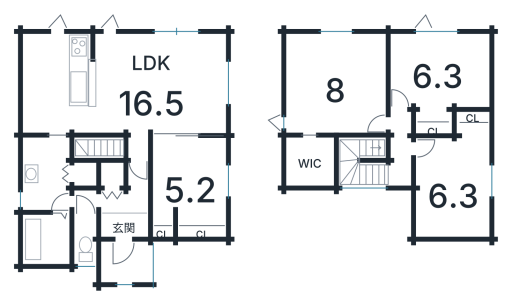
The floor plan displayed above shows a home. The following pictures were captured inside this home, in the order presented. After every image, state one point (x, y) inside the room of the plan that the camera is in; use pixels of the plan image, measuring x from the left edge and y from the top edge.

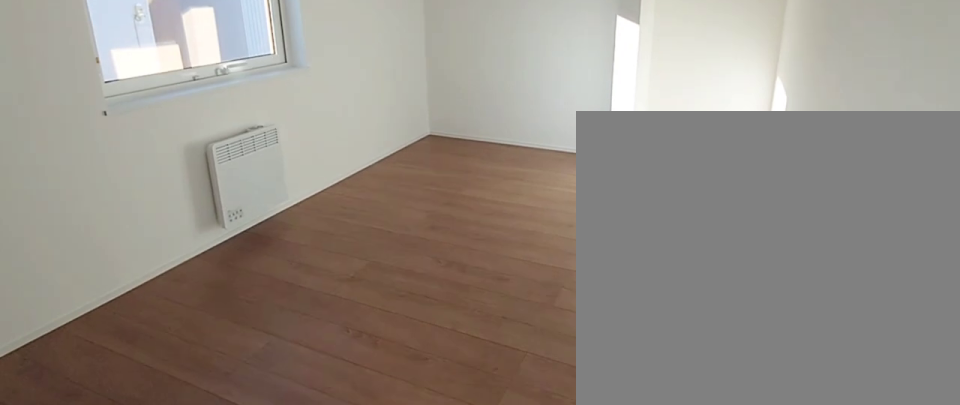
(189, 190)
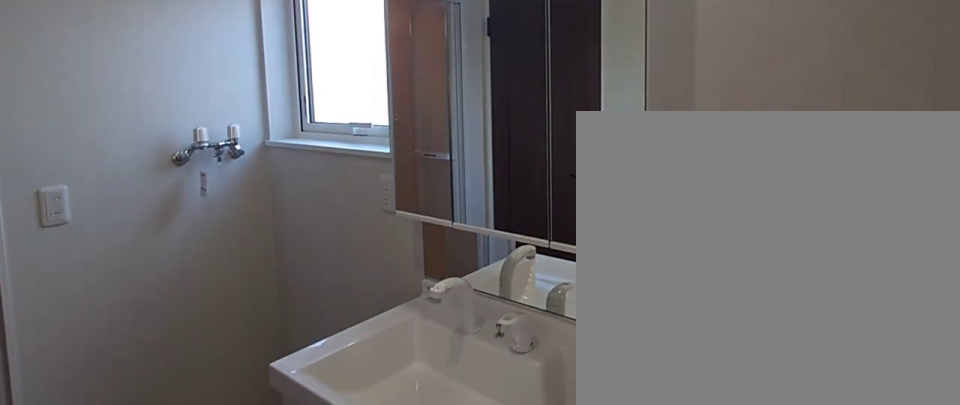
(43, 183)
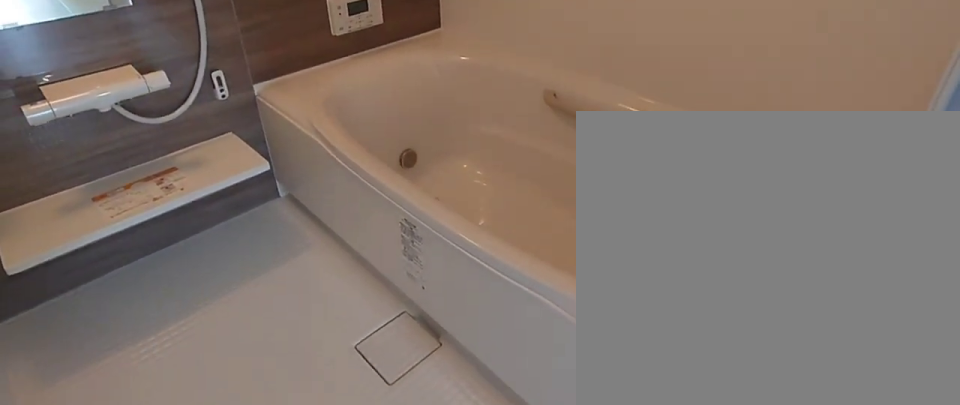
(46, 244)
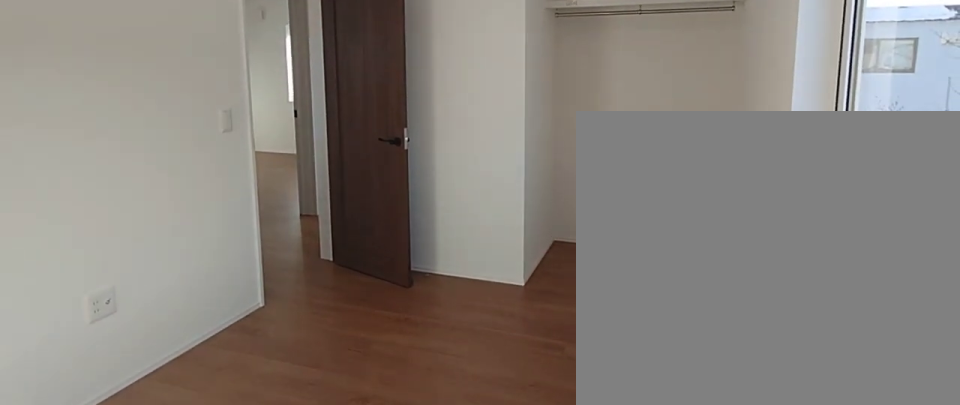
(453, 192)
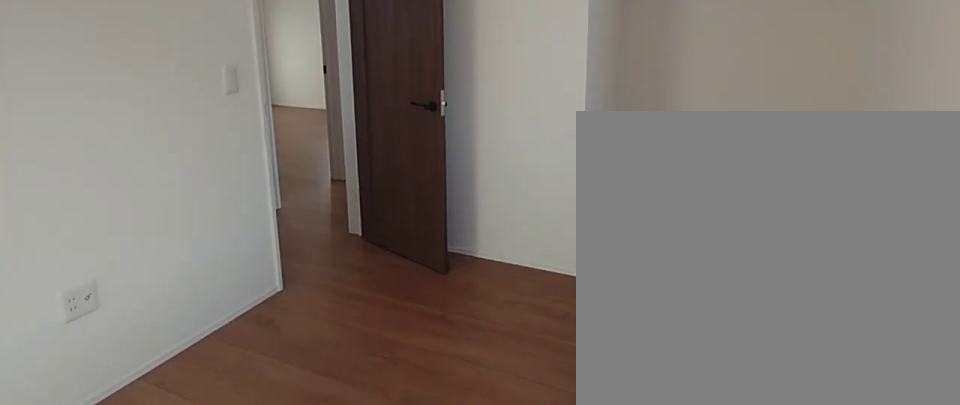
(453, 192)
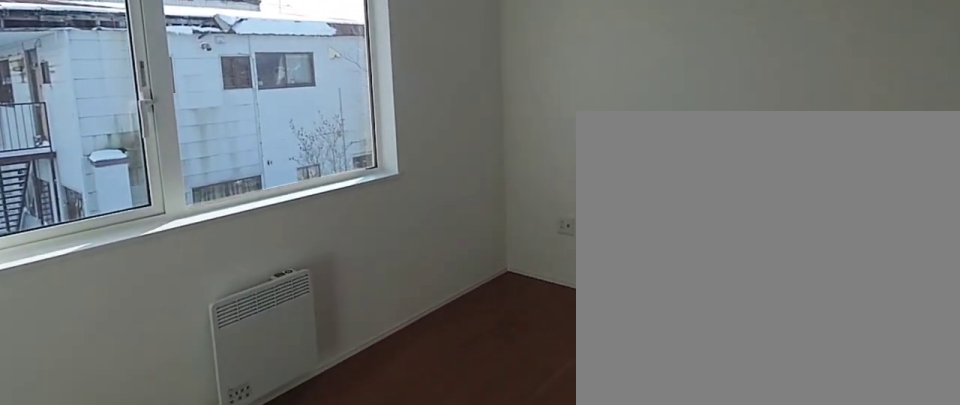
(437, 74)
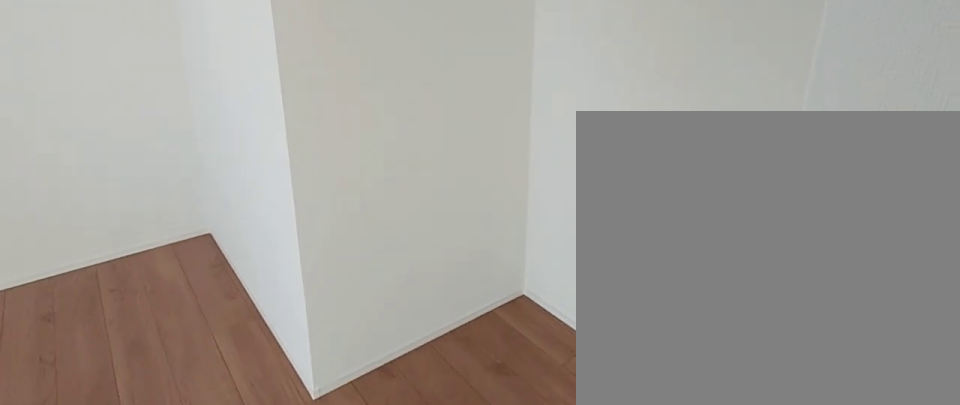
(437, 74)
